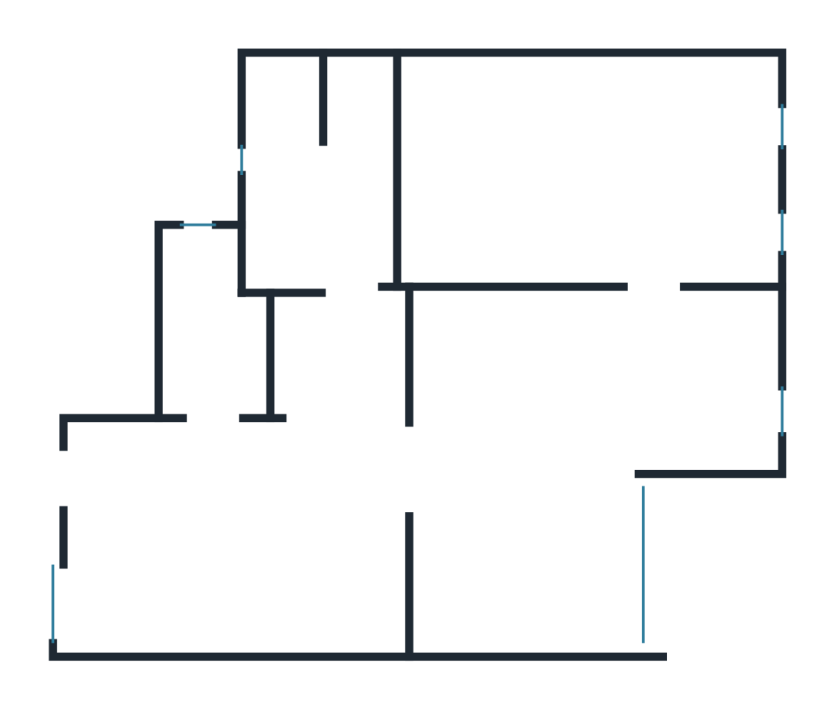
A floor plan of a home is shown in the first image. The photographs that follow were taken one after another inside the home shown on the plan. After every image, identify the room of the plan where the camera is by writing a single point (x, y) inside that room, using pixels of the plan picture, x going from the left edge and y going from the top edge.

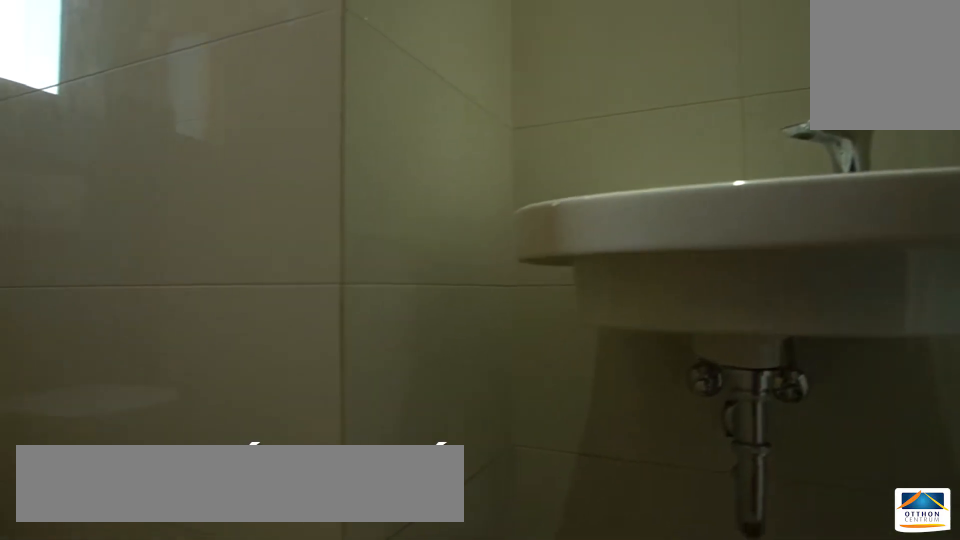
(213, 341)
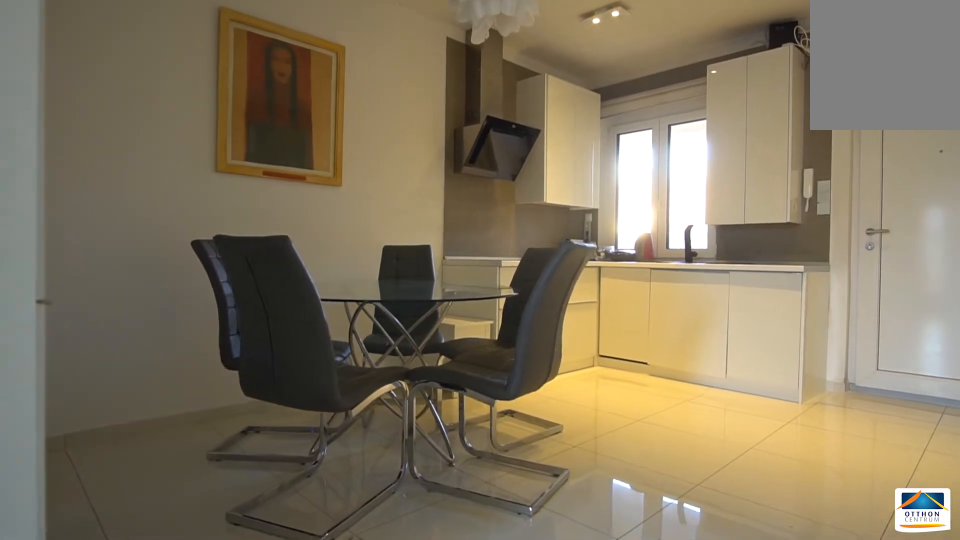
(244, 545)
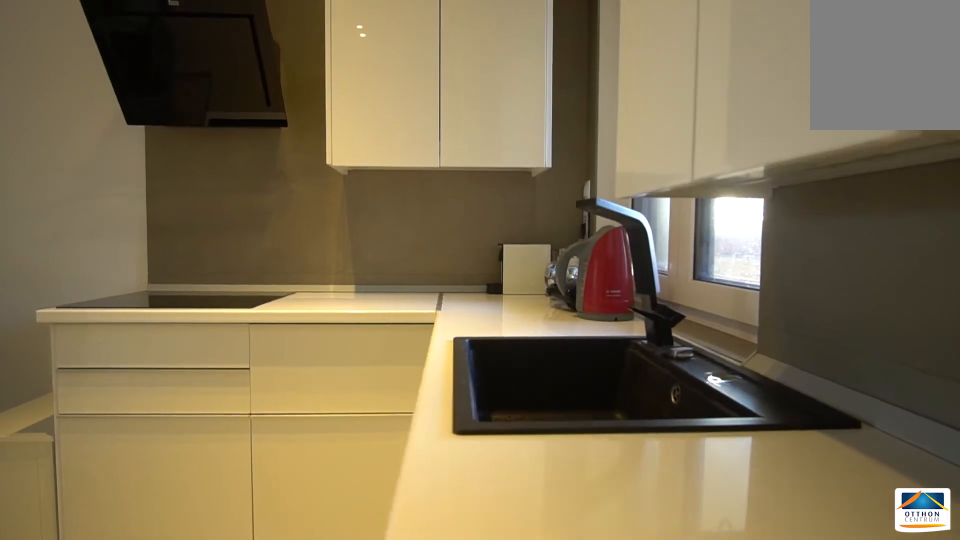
(243, 546)
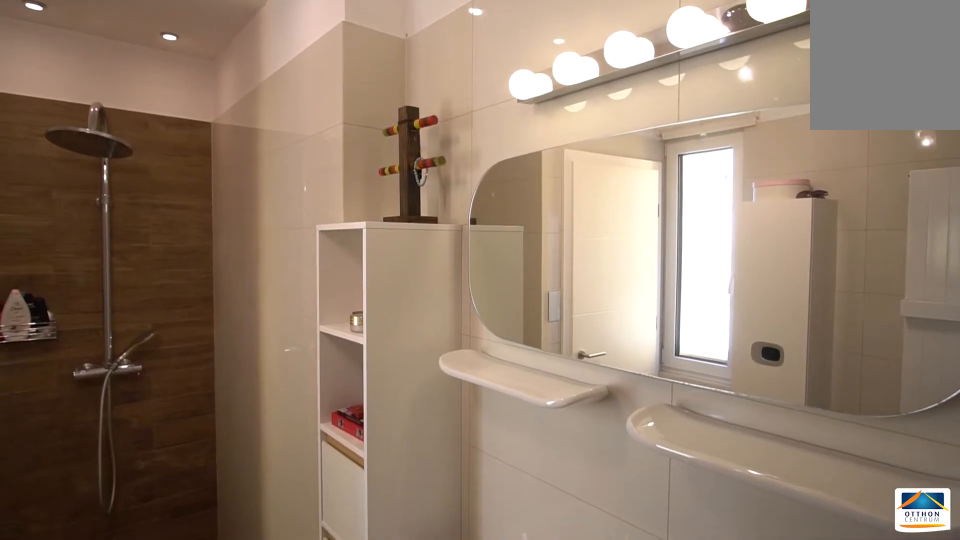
(322, 213)
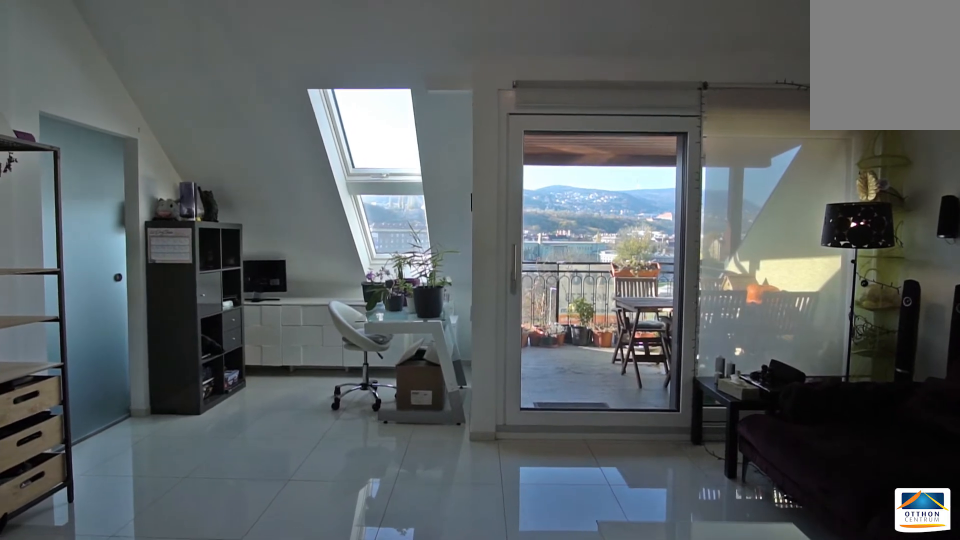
(581, 459)
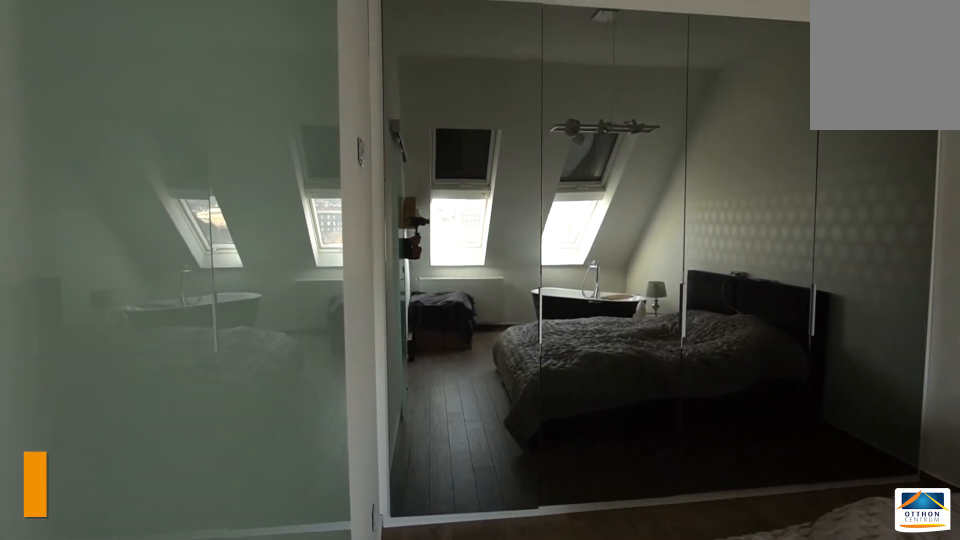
(593, 174)
